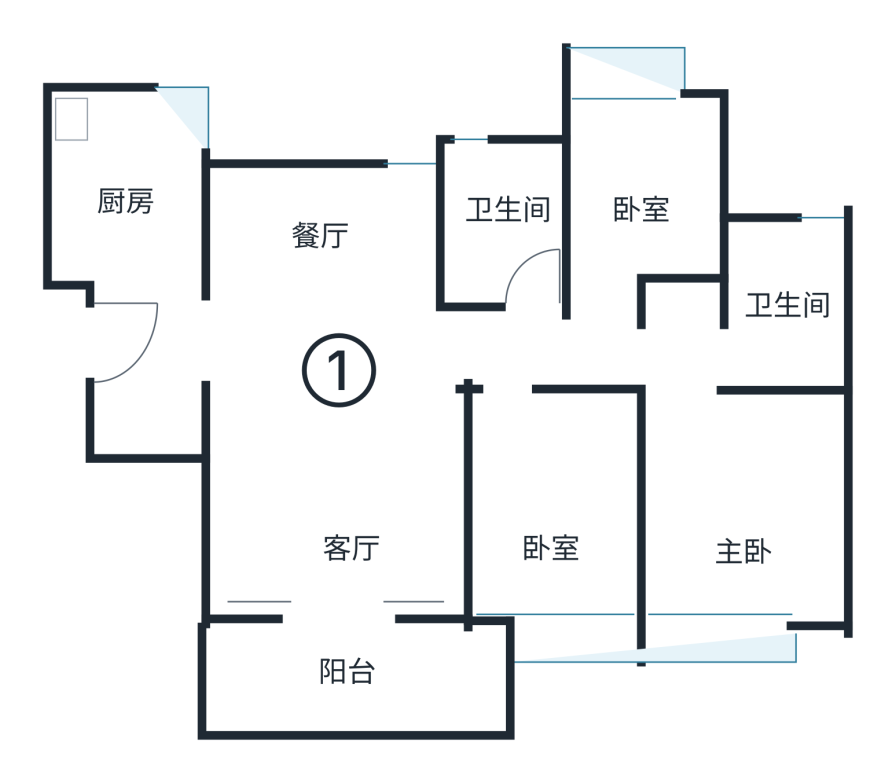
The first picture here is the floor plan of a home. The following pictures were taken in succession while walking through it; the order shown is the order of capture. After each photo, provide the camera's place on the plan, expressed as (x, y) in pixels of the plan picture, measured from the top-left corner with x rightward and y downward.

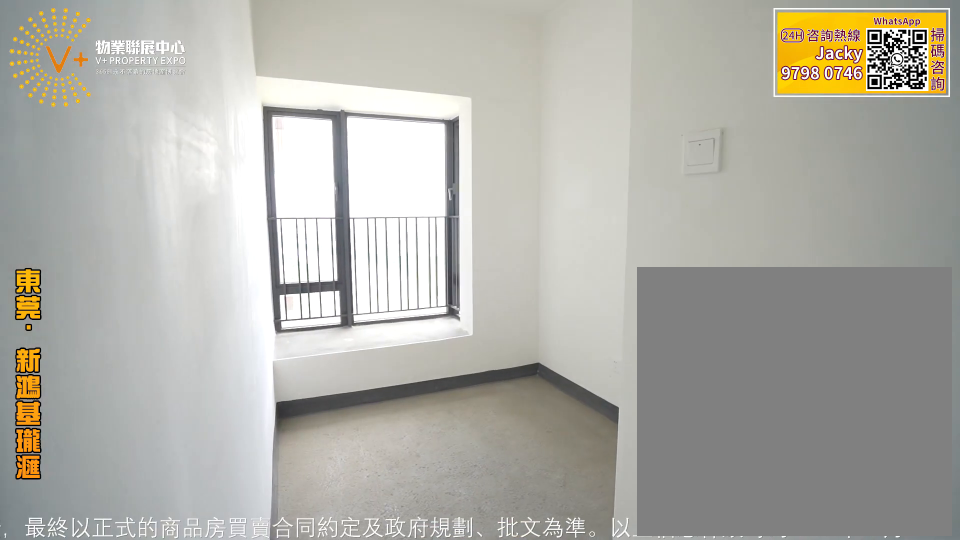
(633, 188)
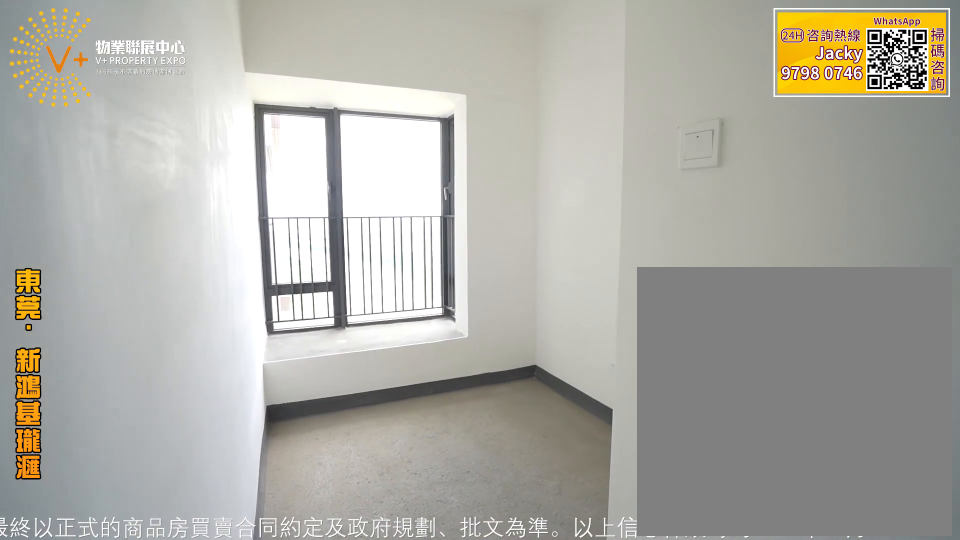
(632, 188)
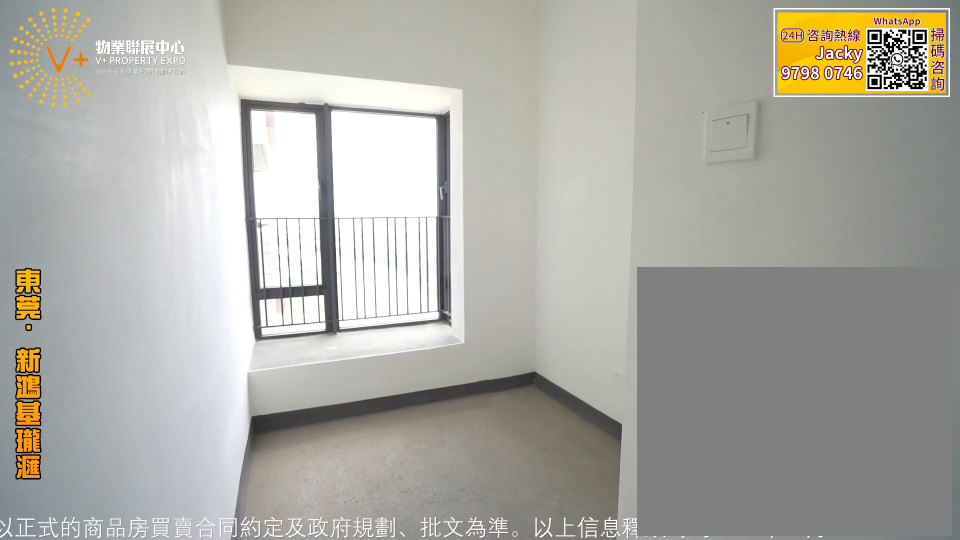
(632, 188)
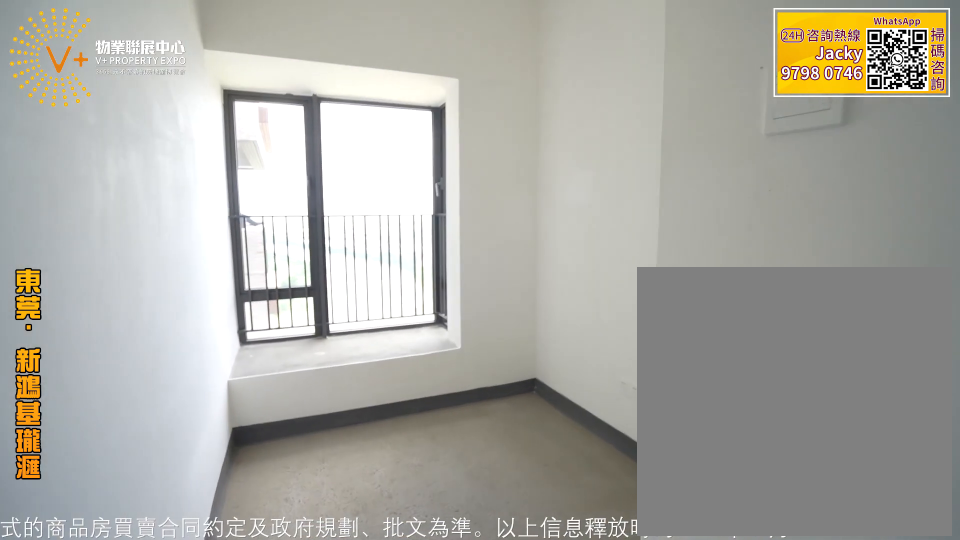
(632, 188)
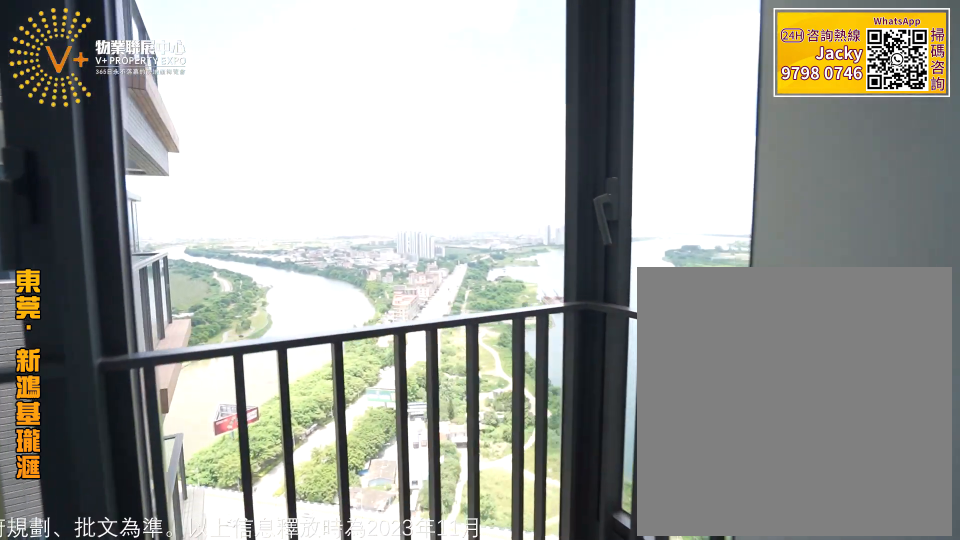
(634, 190)
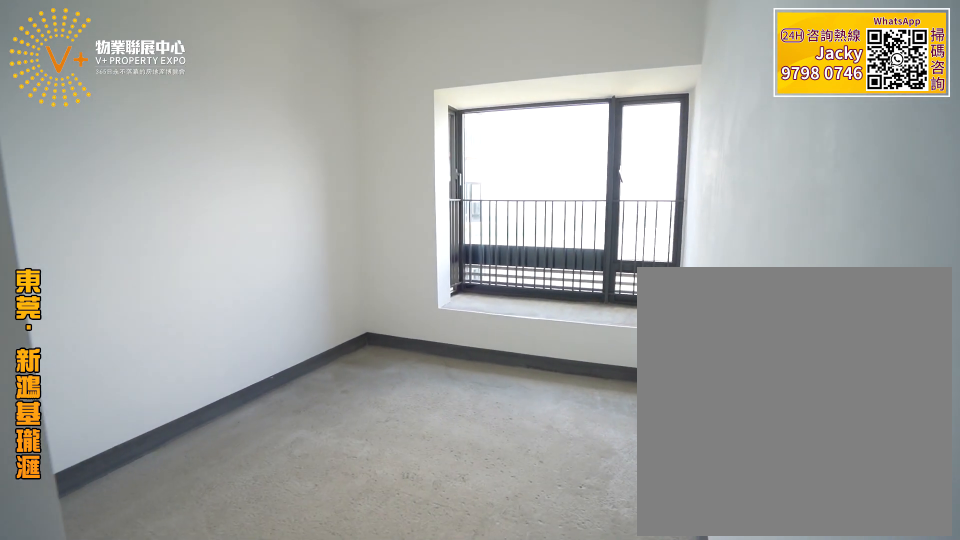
(681, 370)
